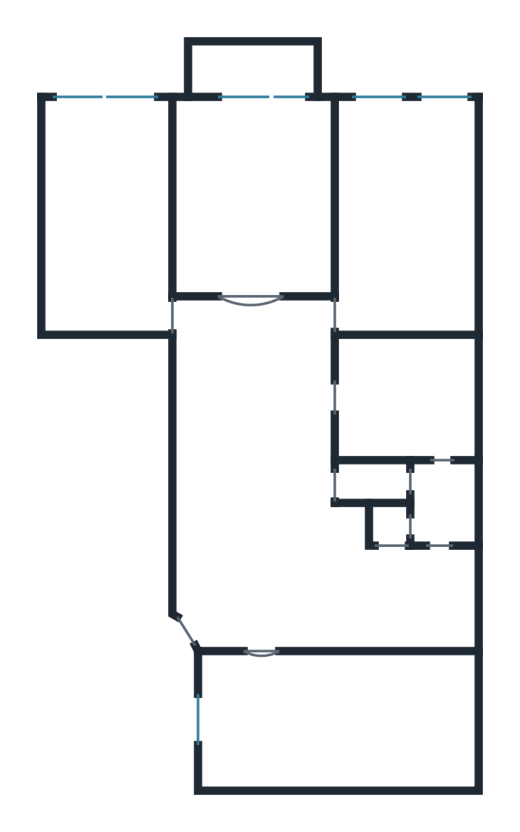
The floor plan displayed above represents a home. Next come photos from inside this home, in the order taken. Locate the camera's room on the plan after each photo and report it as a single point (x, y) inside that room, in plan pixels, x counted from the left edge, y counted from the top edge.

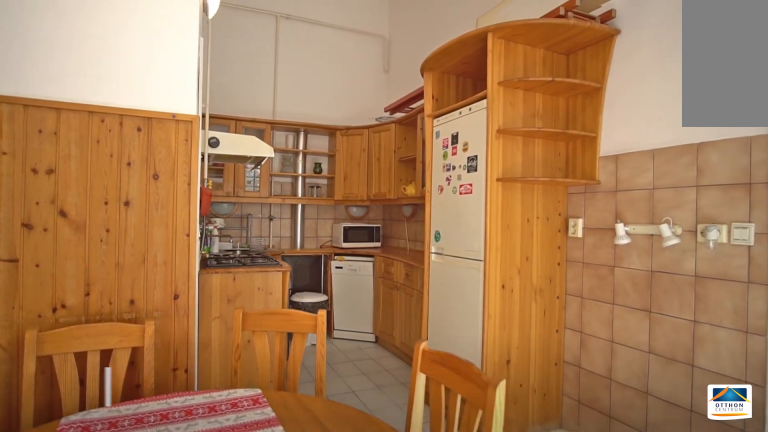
(449, 604)
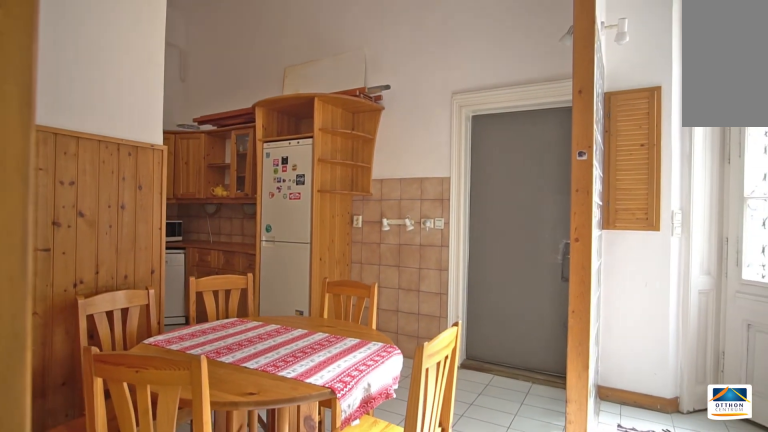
(318, 604)
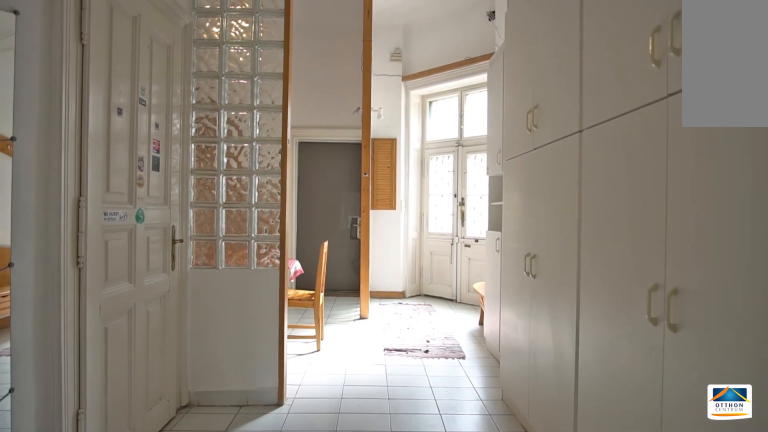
(261, 500)
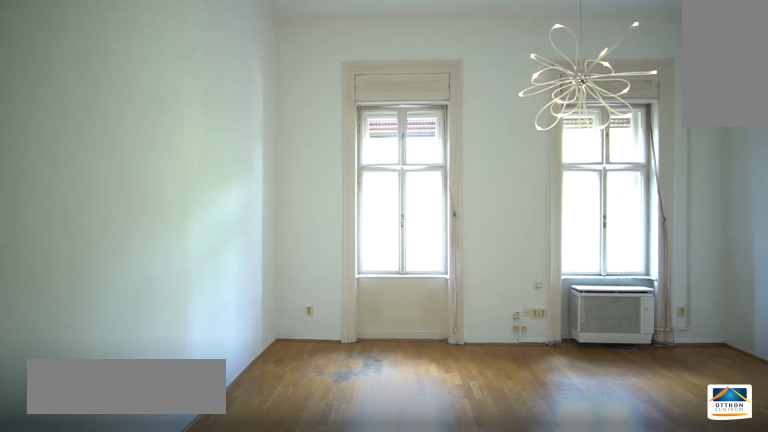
(113, 222)
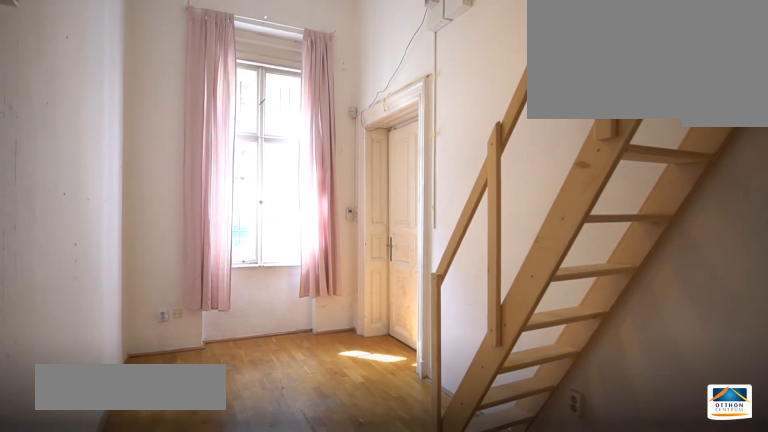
(322, 726)
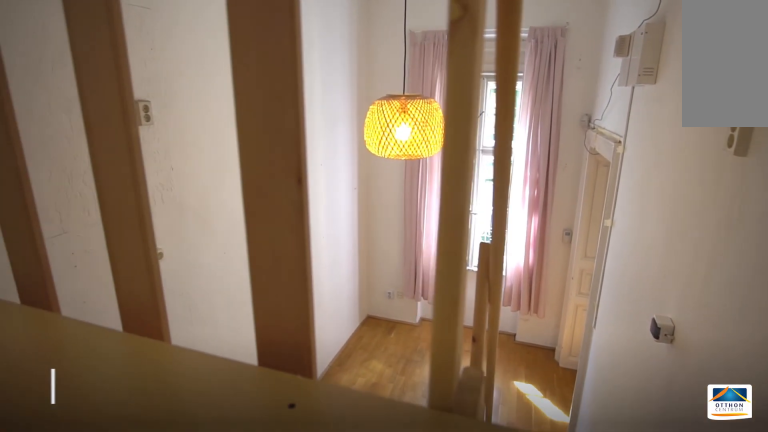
(439, 715)
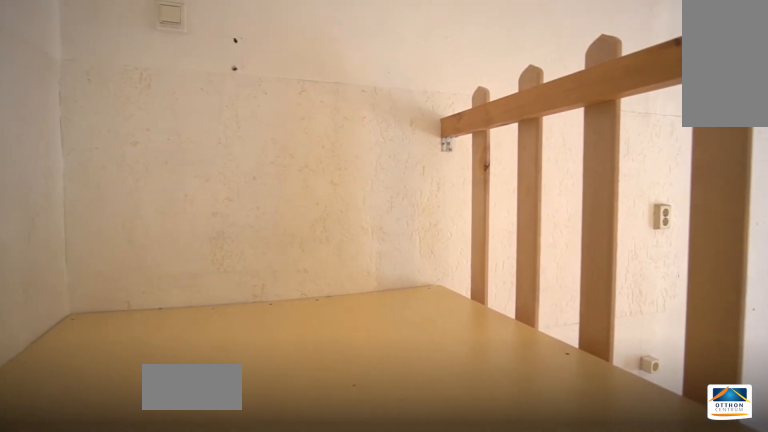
(438, 714)
